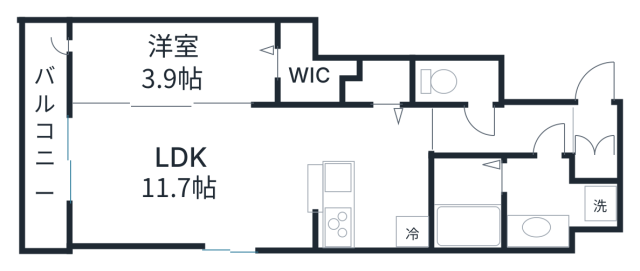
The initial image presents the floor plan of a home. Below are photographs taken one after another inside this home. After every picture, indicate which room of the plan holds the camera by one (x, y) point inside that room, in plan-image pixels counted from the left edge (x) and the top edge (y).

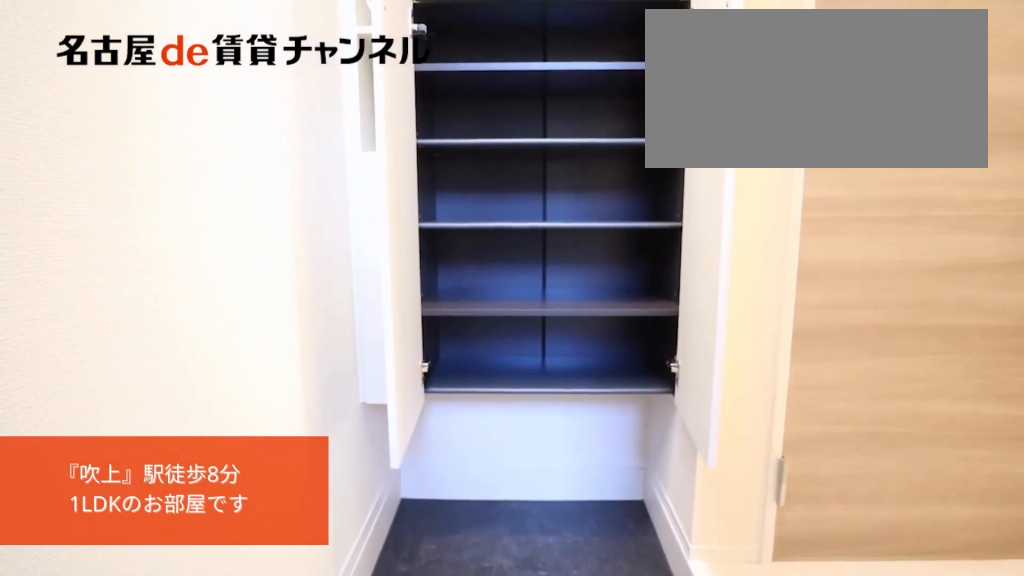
(596, 142)
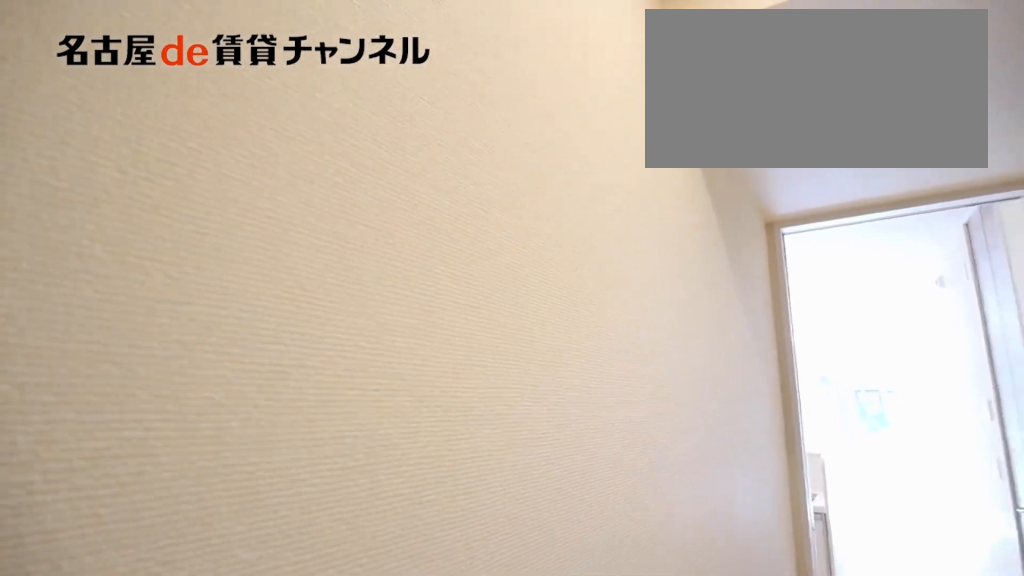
(595, 141)
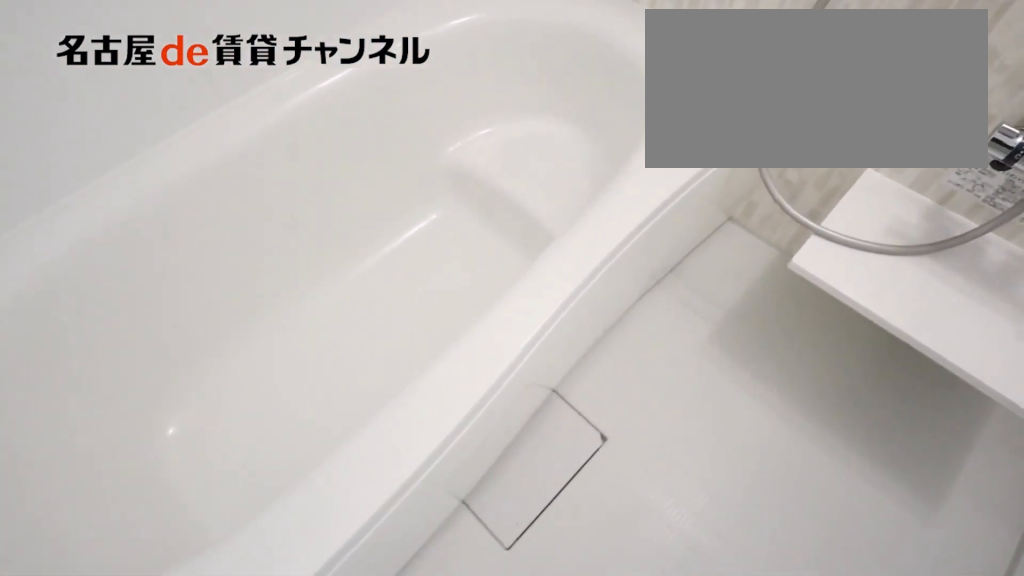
(466, 204)
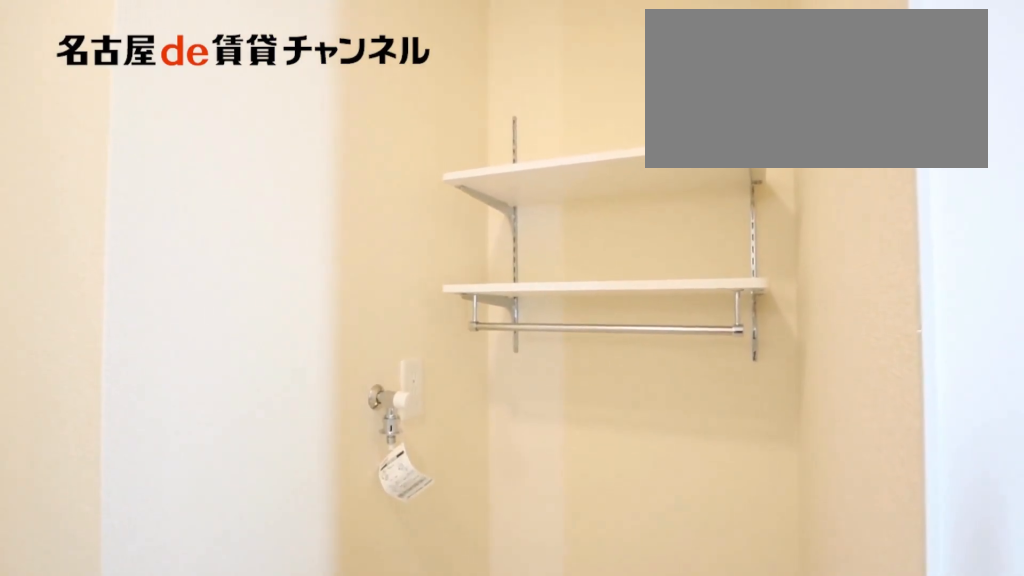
(554, 203)
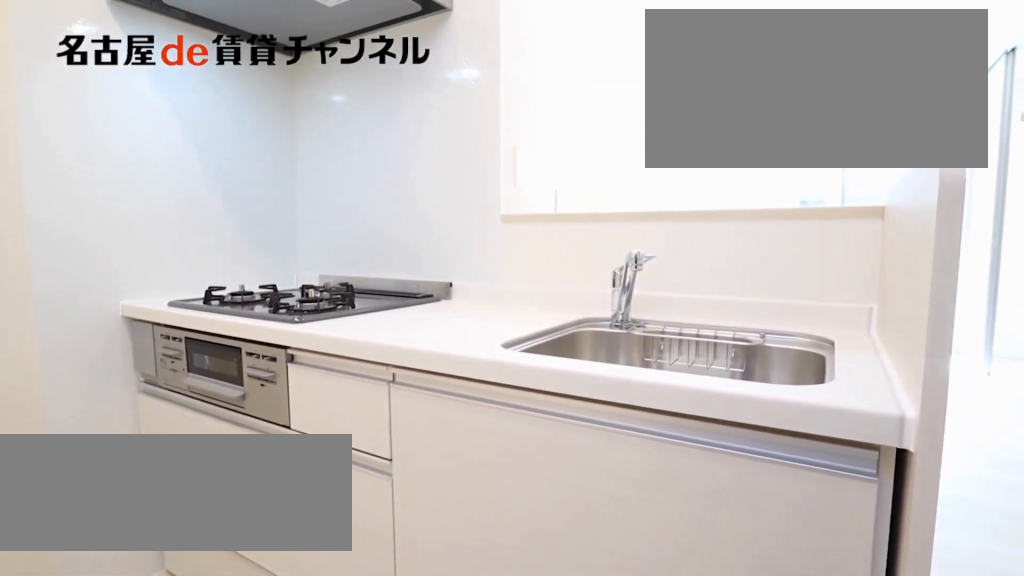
(377, 179)
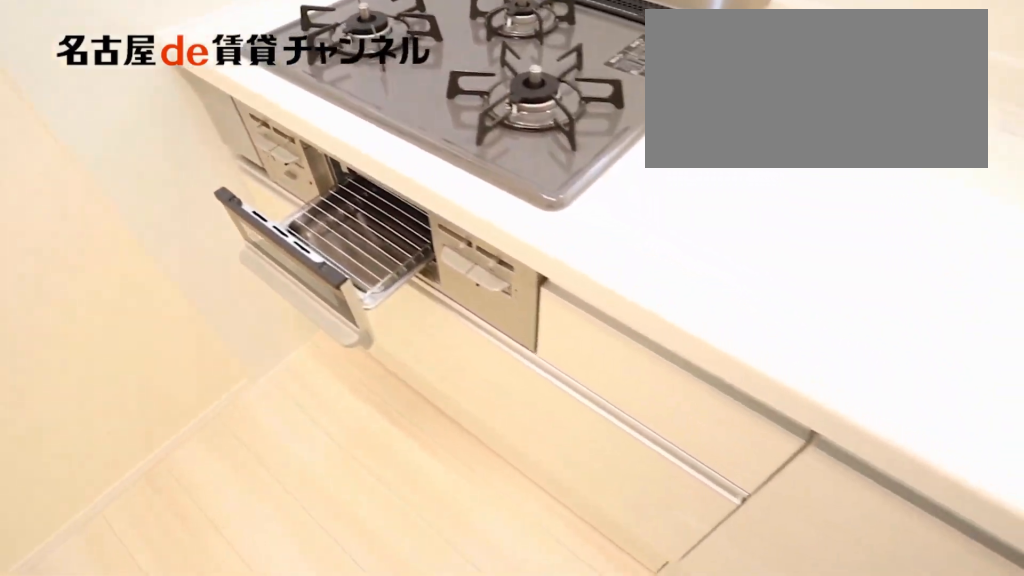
(377, 179)
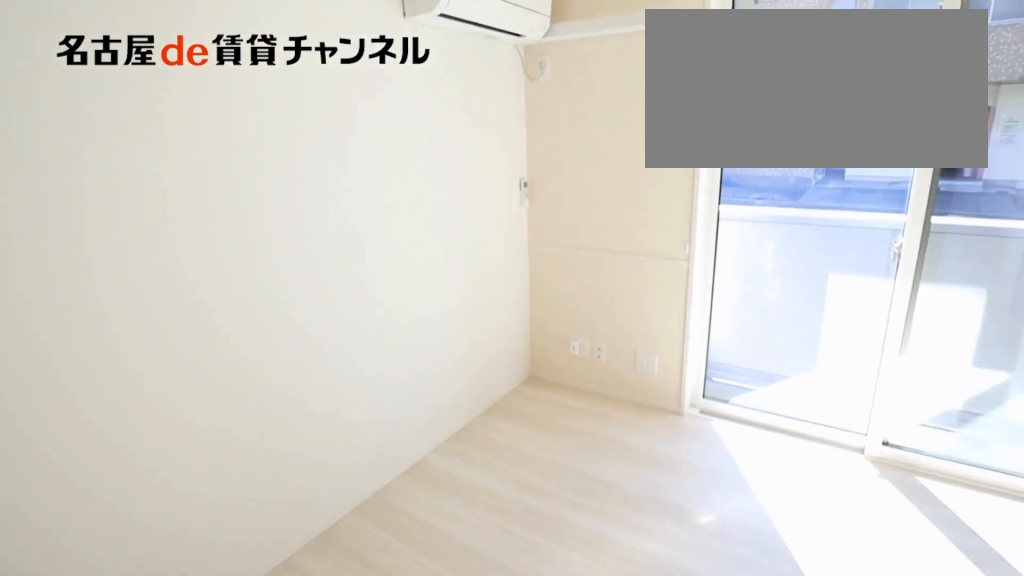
(194, 178)
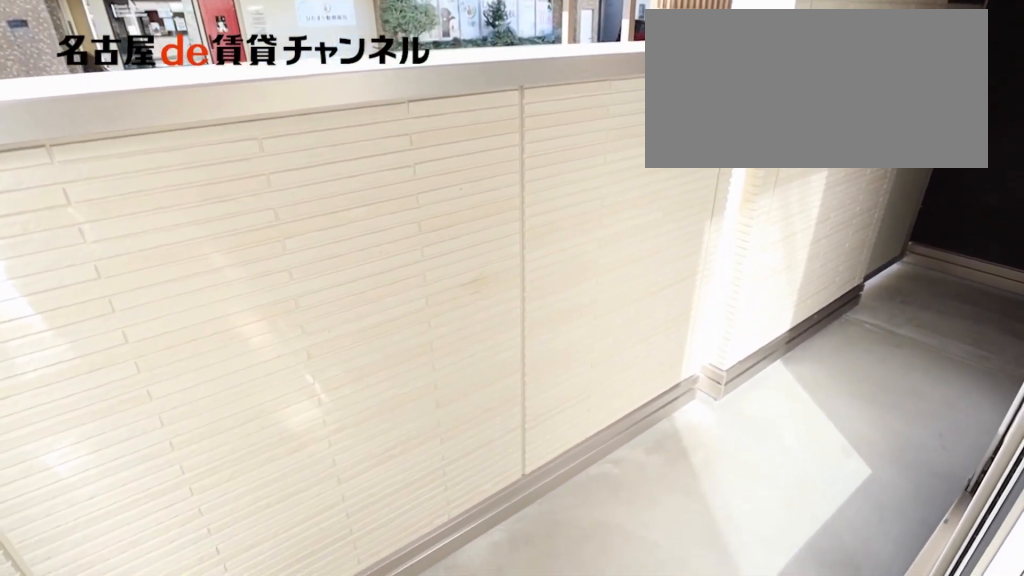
(48, 137)
